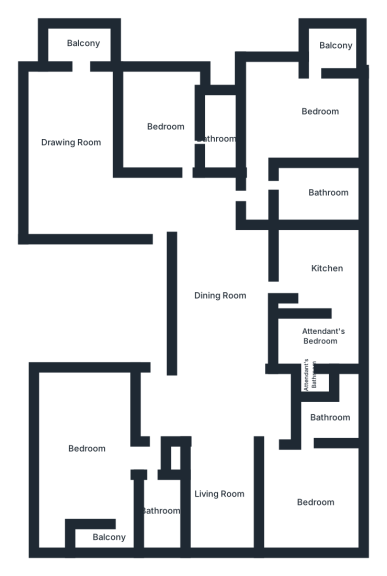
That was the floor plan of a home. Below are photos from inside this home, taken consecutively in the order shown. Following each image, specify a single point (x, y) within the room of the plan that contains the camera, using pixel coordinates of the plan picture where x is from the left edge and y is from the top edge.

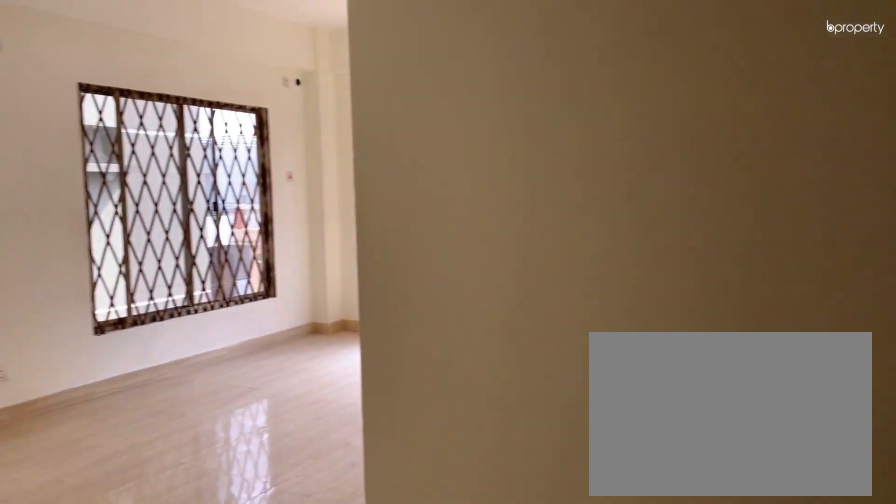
(131, 209)
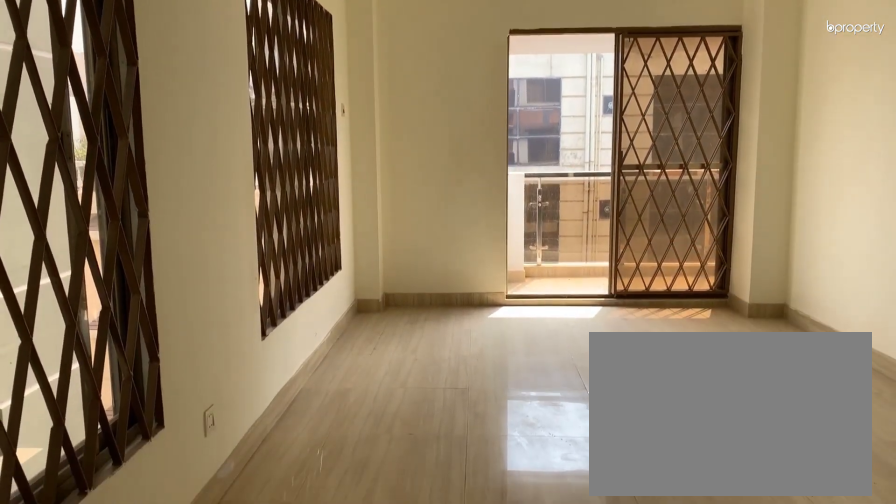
(73, 131)
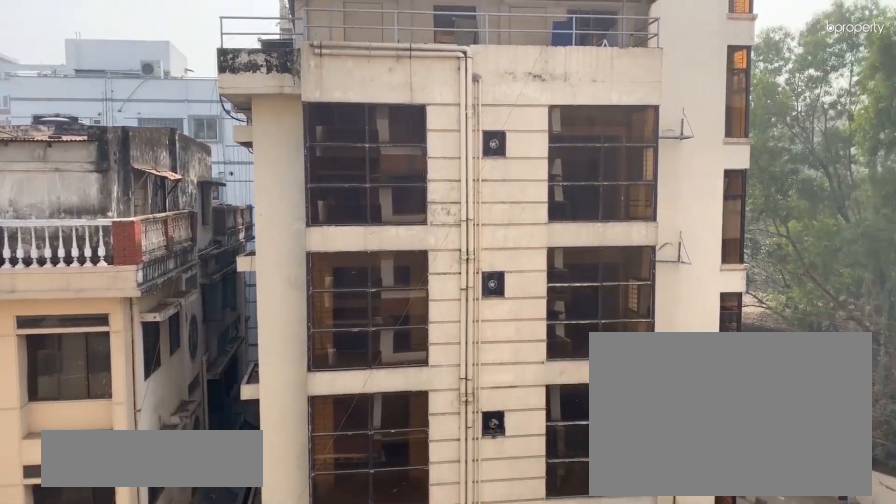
(82, 43)
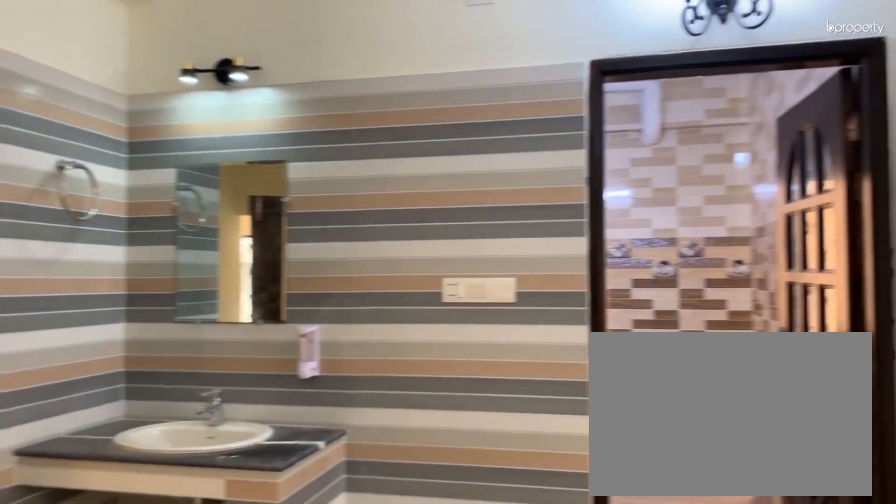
(220, 304)
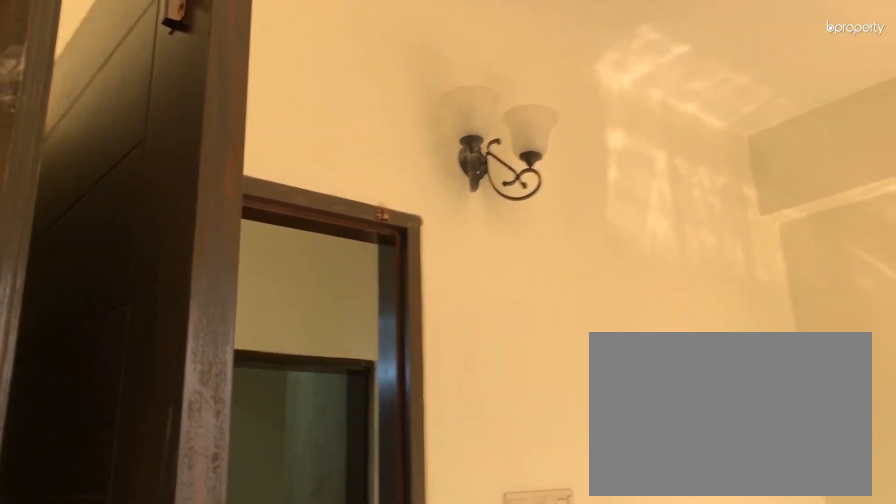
(172, 131)
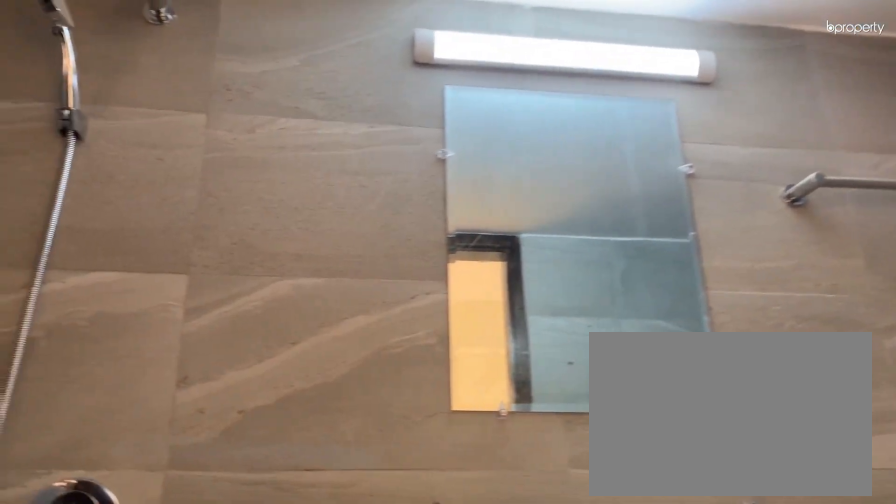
(217, 138)
